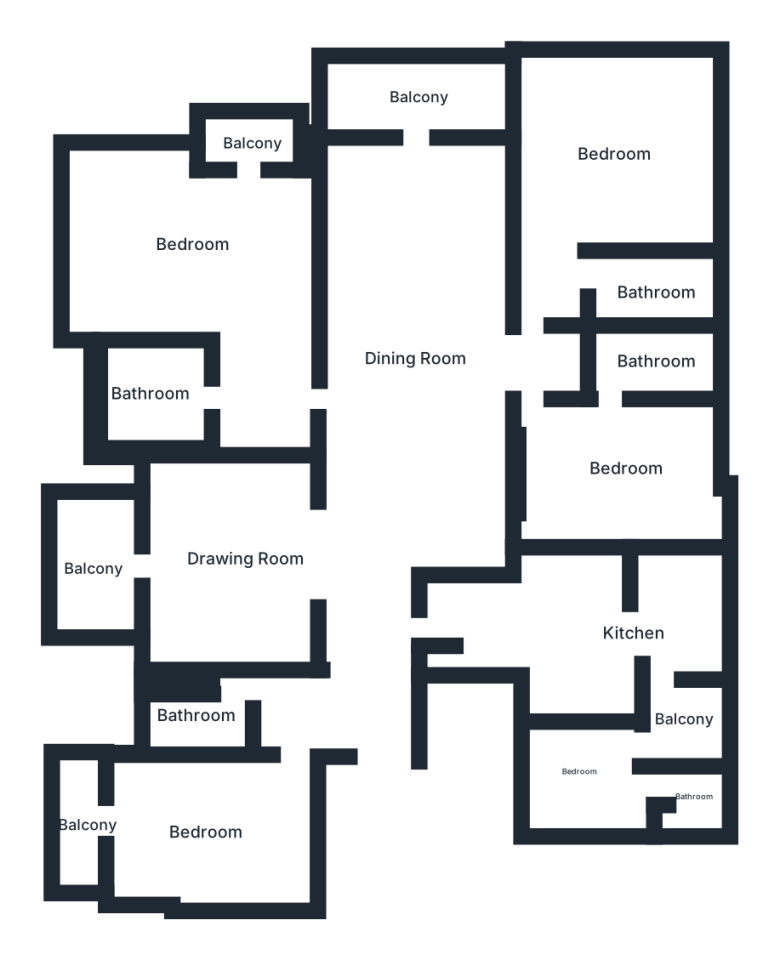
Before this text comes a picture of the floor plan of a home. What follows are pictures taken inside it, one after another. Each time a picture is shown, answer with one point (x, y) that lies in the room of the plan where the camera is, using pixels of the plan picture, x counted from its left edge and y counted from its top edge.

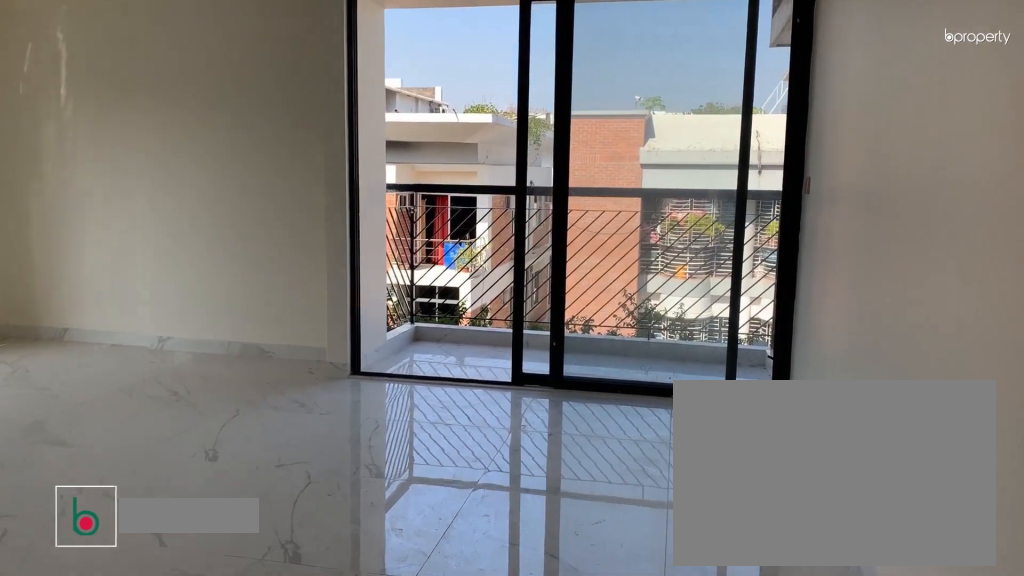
(196, 251)
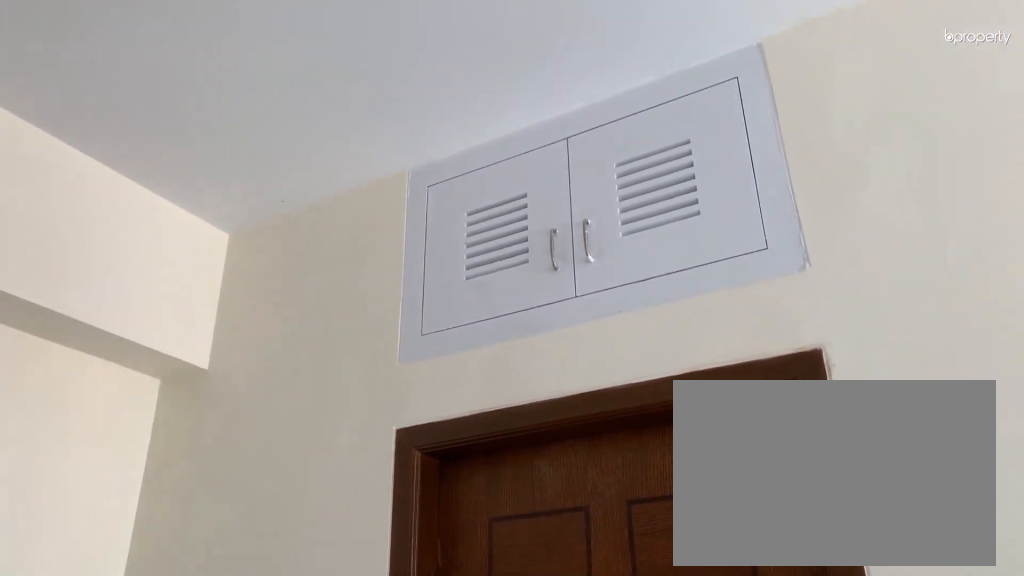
(196, 250)
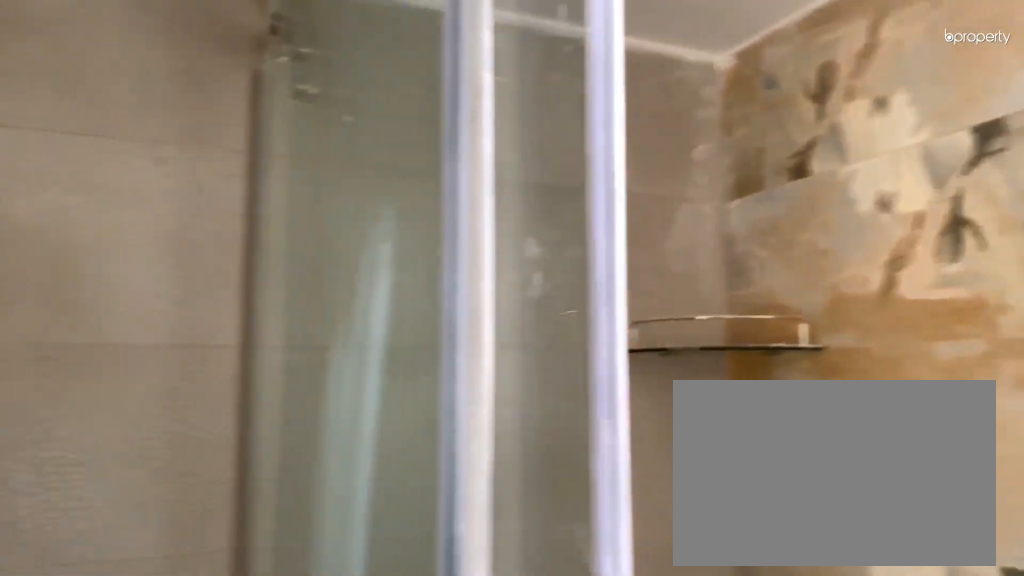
(149, 402)
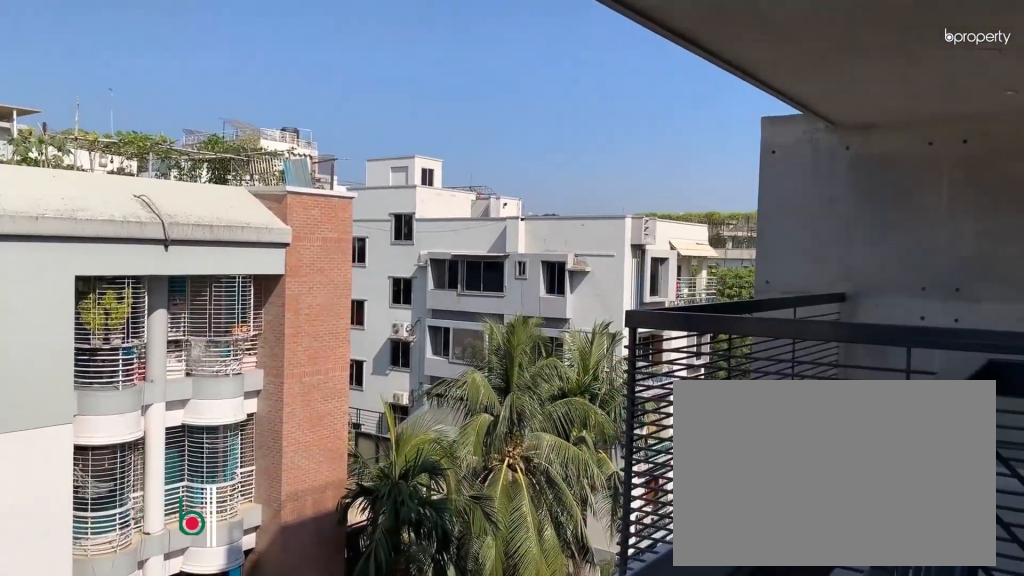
(250, 137)
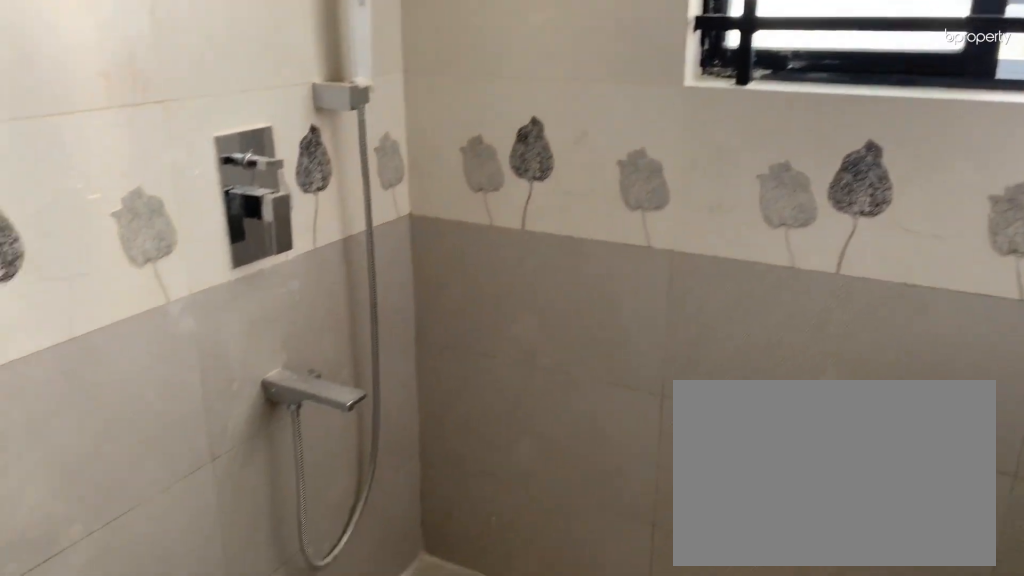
(183, 707)
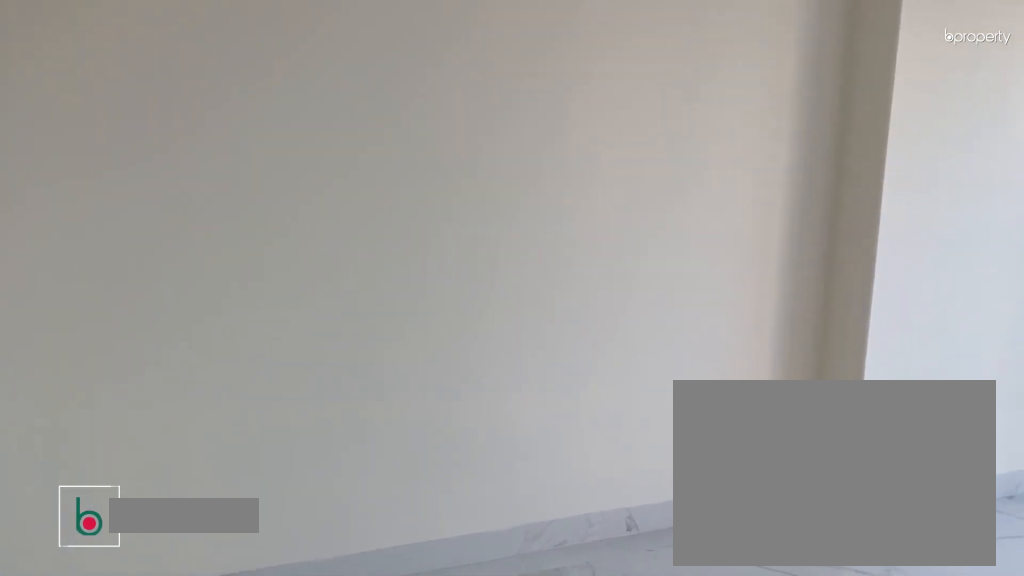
(216, 832)
